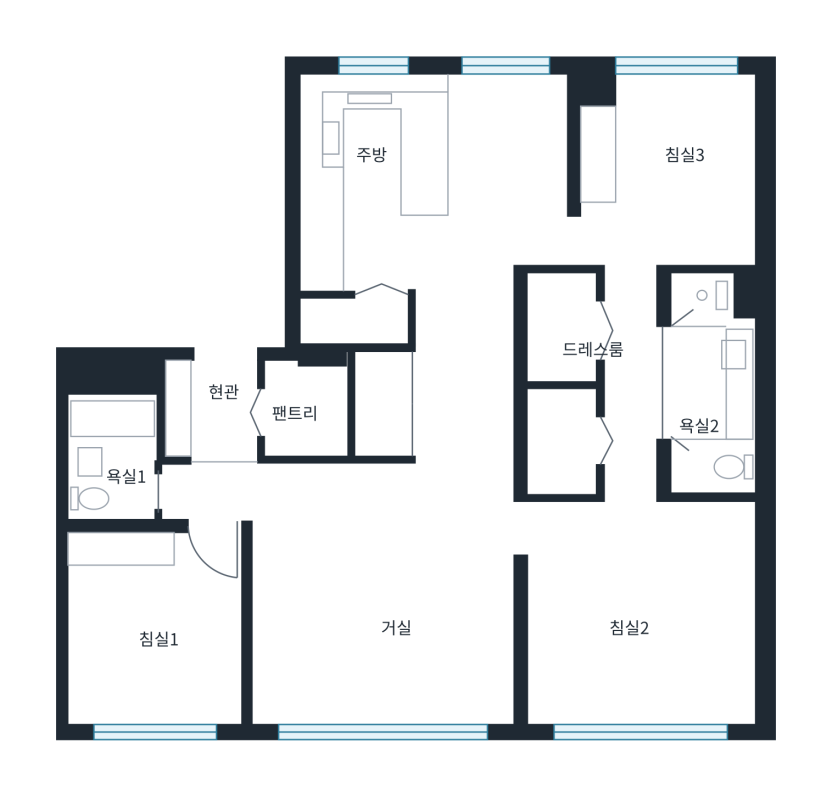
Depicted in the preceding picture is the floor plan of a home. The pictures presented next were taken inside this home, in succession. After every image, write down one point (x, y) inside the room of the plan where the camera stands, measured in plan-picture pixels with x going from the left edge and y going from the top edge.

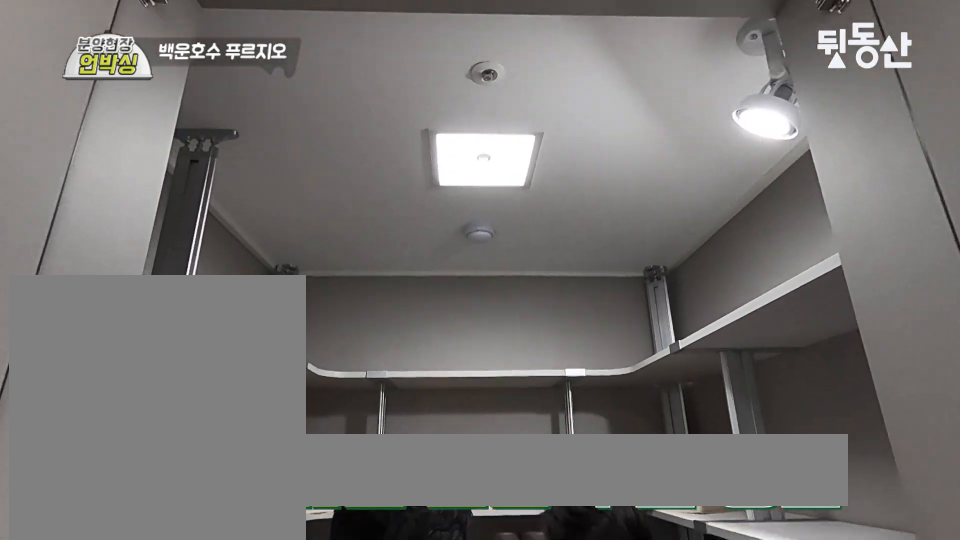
(217, 416)
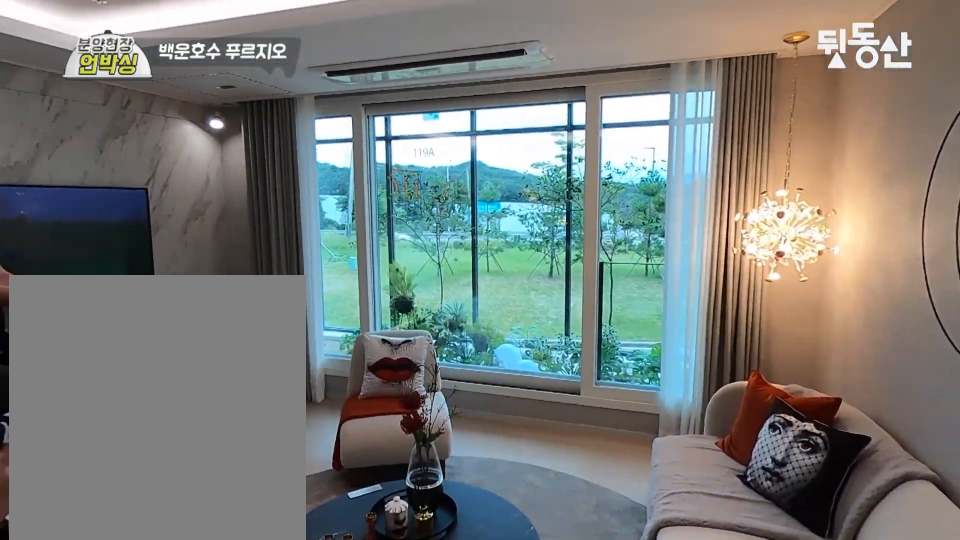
(400, 650)
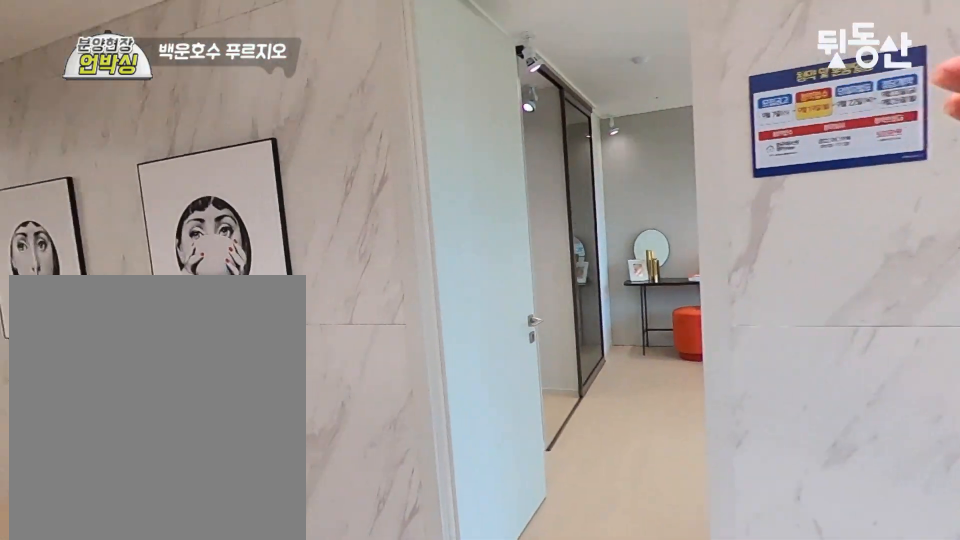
(401, 650)
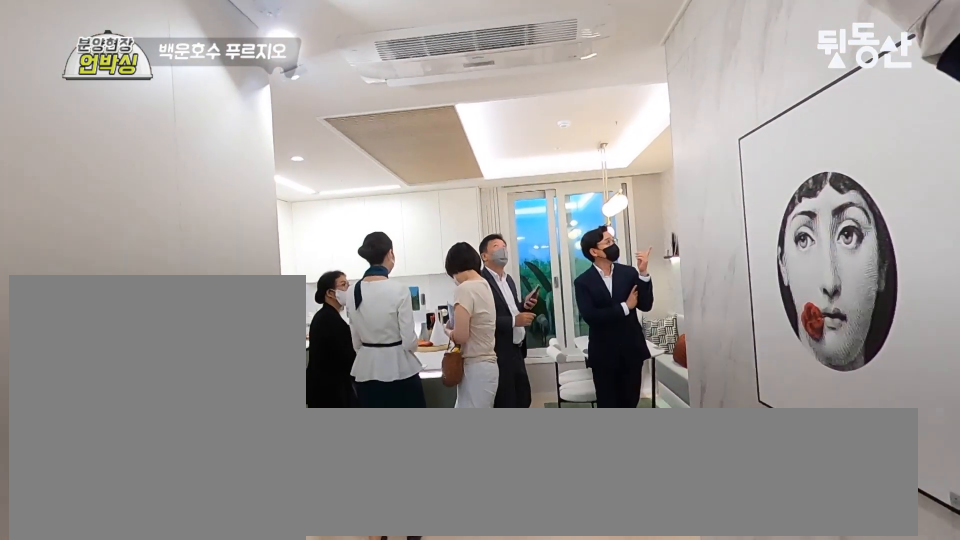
(466, 421)
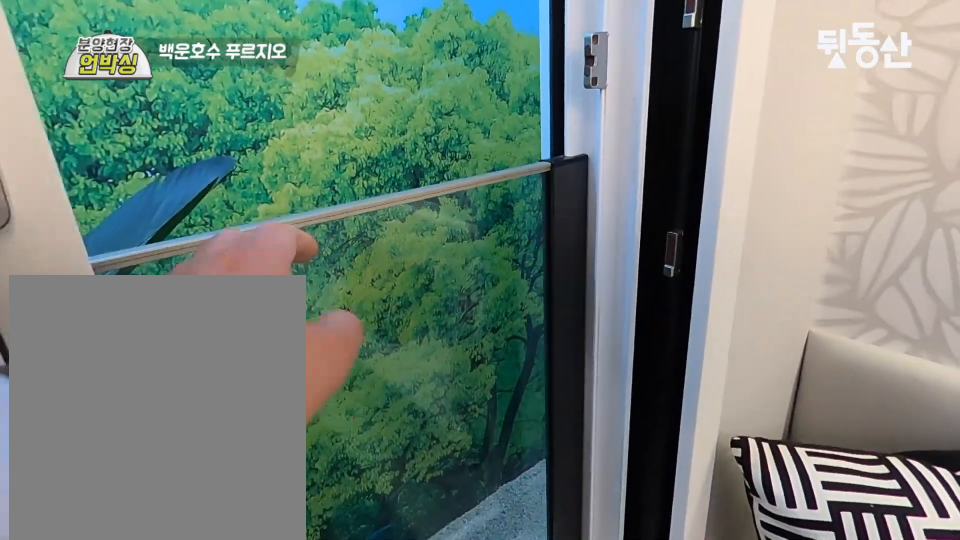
(504, 200)
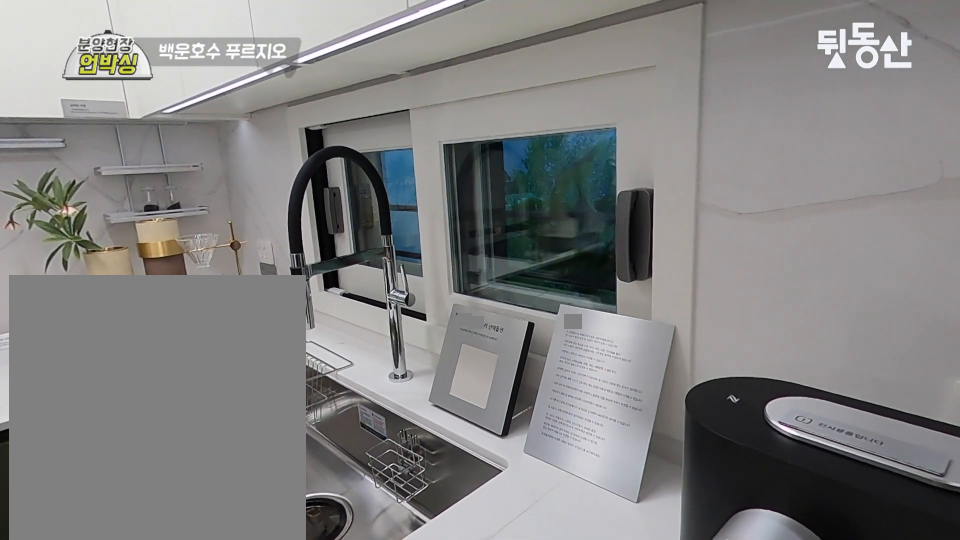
(504, 200)
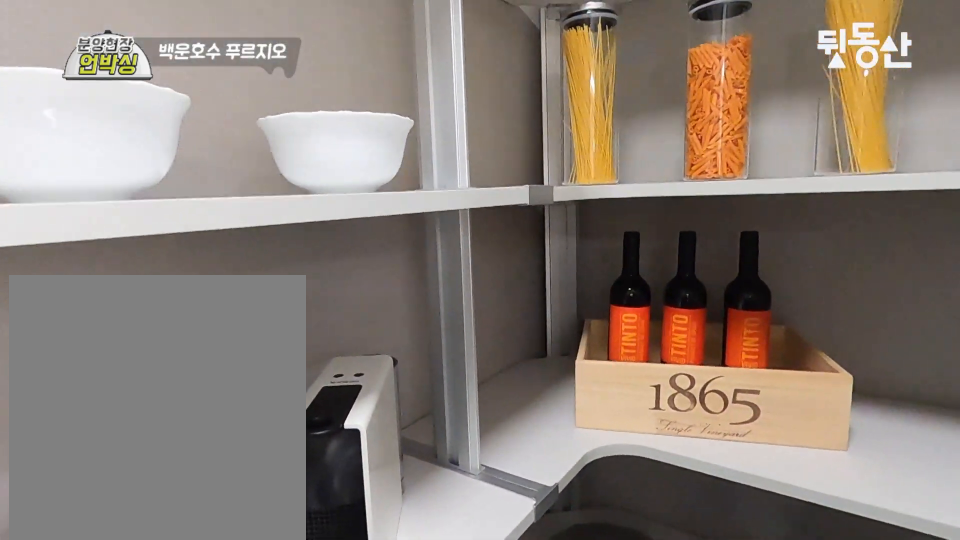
(383, 302)
